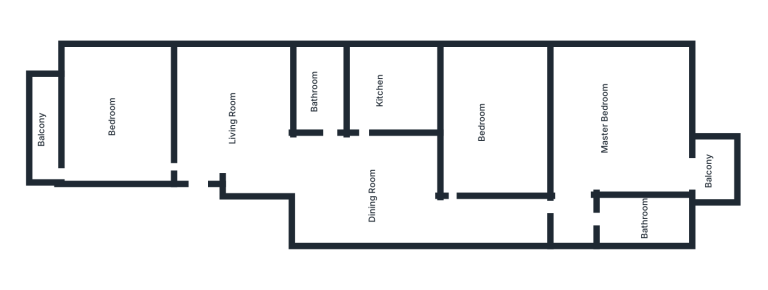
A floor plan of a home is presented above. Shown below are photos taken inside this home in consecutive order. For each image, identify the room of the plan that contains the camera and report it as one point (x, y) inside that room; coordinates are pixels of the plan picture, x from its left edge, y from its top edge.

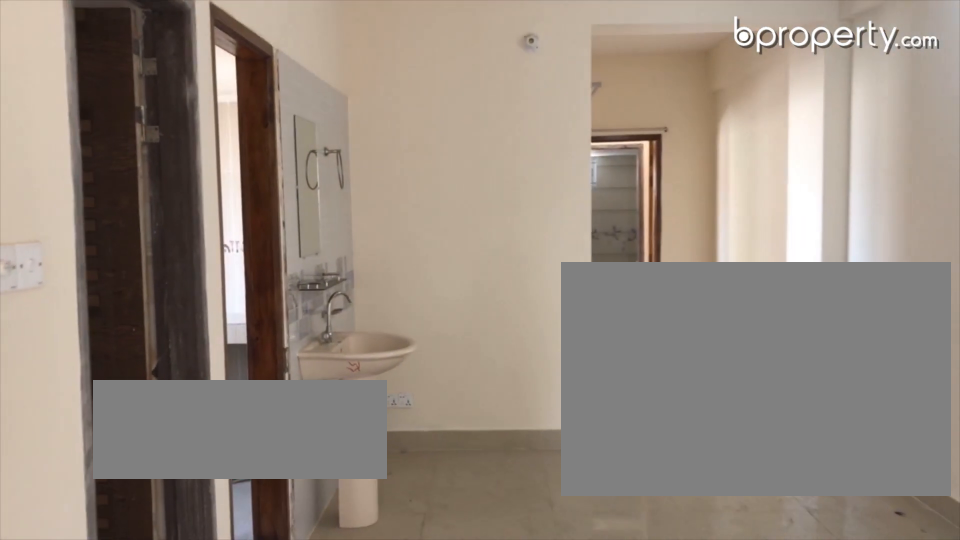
(371, 193)
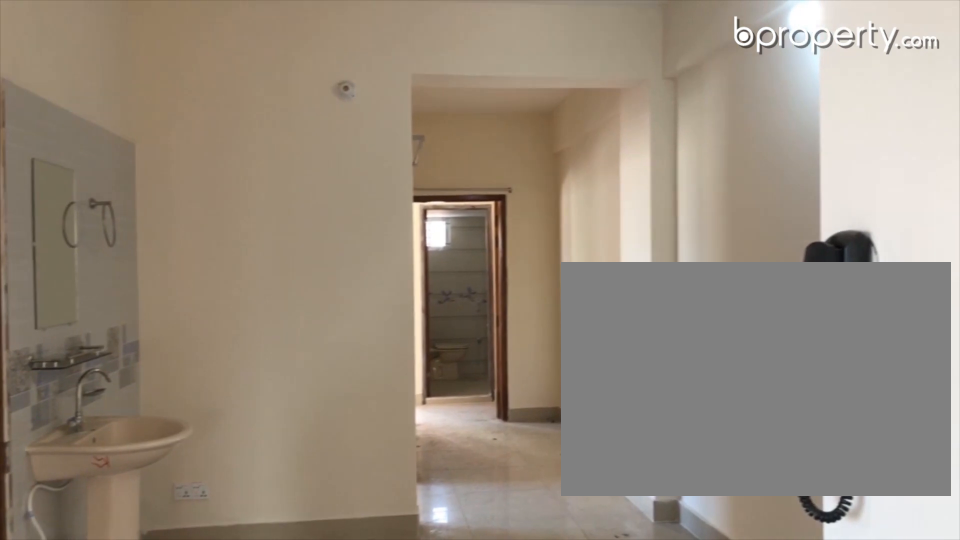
(371, 193)
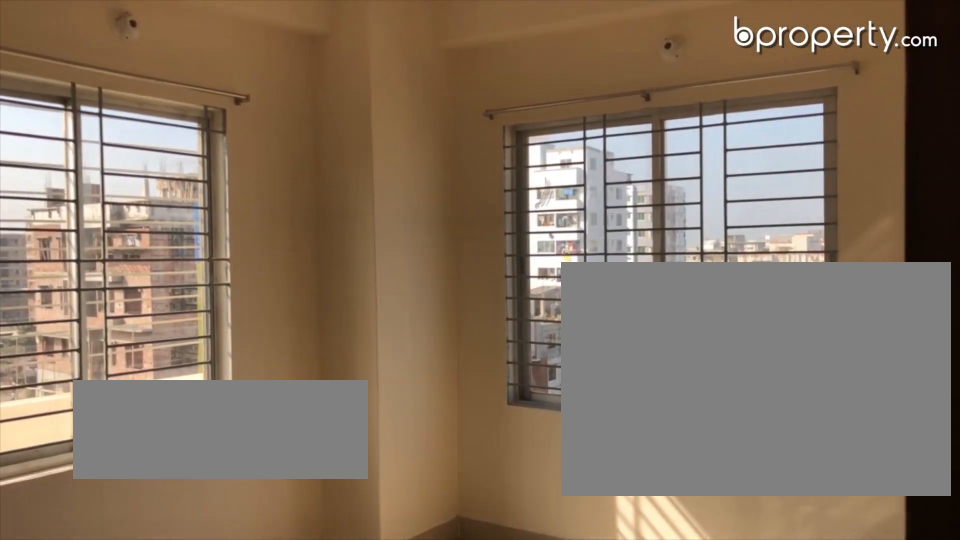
(123, 113)
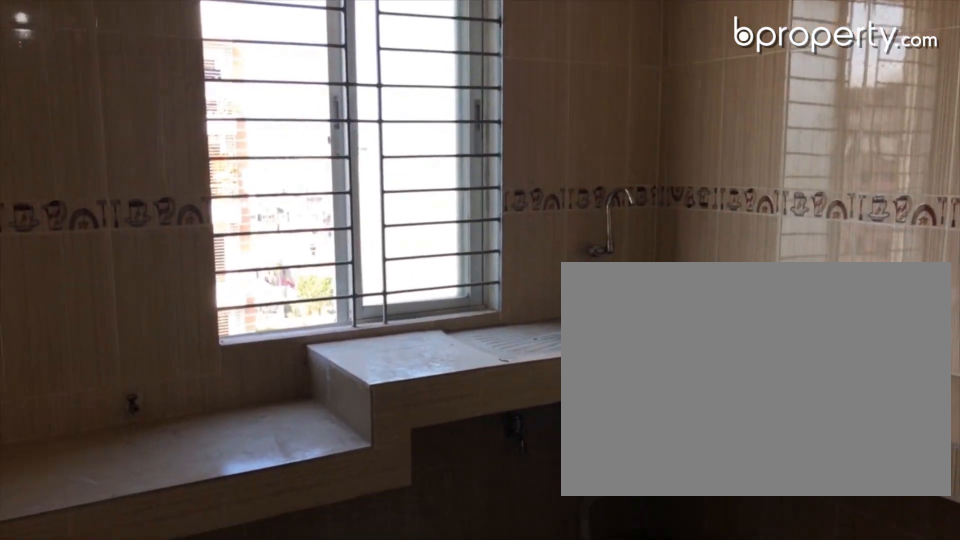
(379, 92)
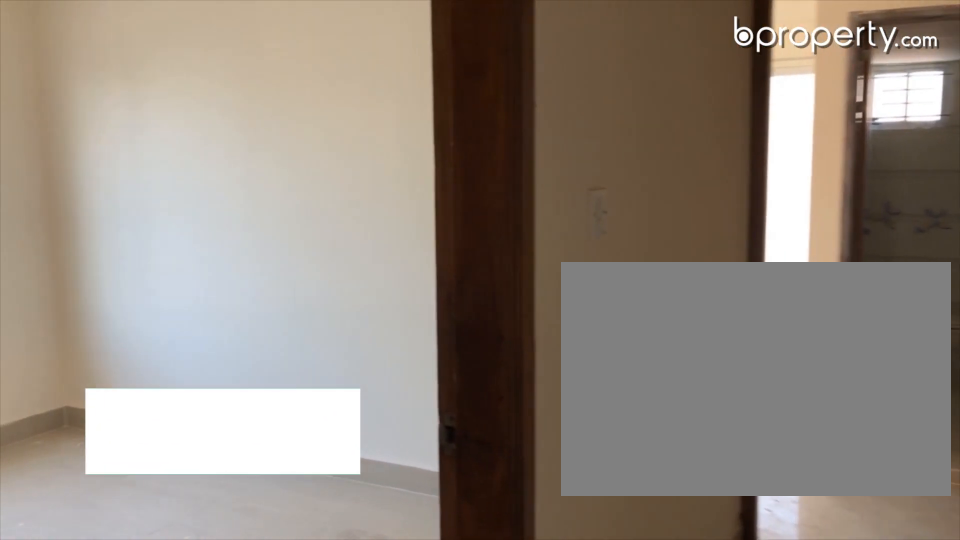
(501, 115)
